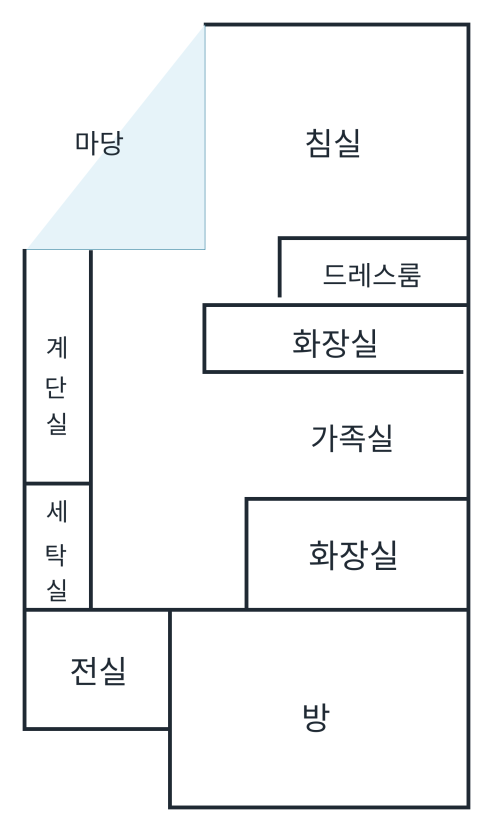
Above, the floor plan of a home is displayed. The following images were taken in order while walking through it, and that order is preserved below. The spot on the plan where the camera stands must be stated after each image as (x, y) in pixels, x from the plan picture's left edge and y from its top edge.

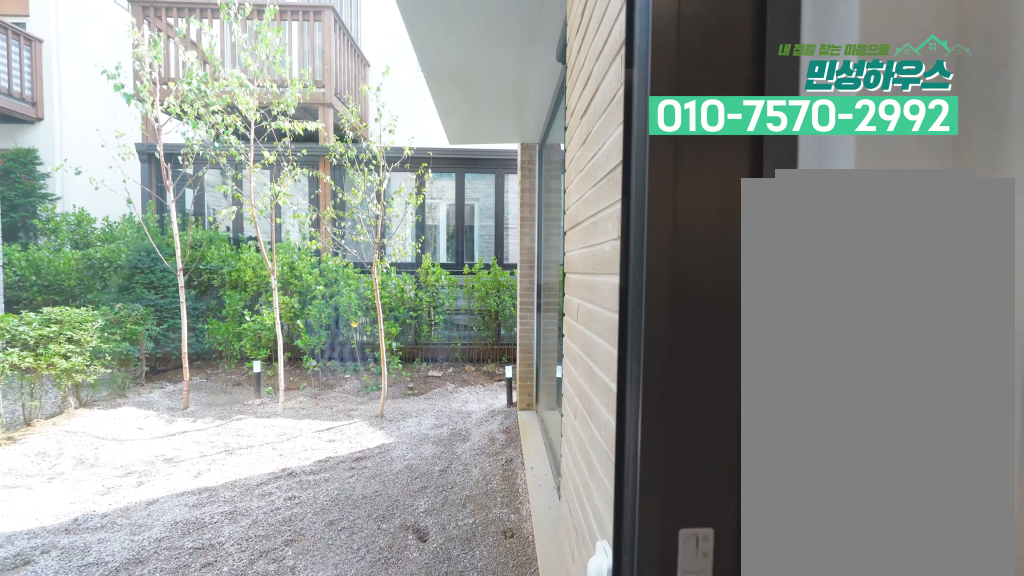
(168, 286)
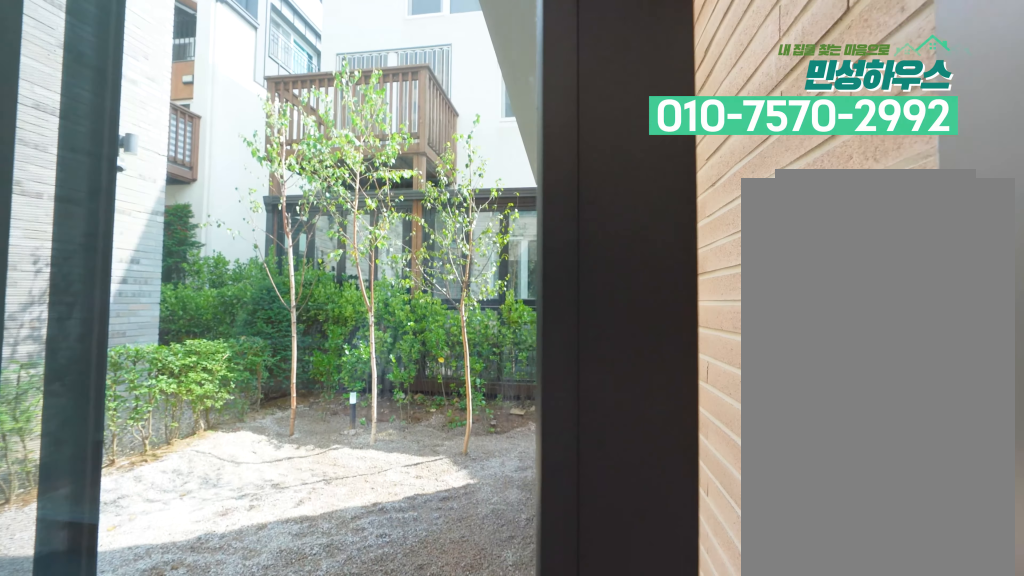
(165, 286)
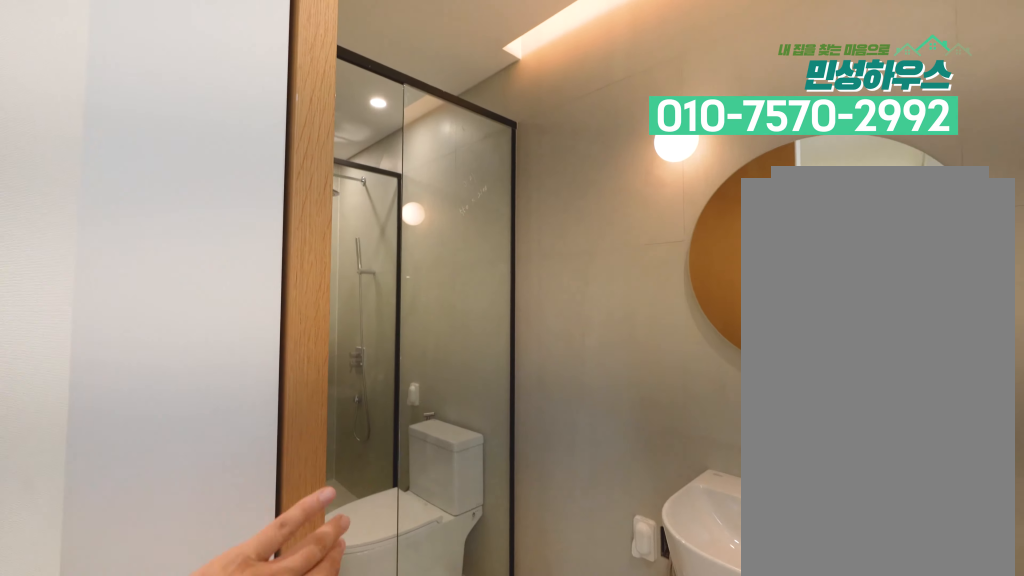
(244, 289)
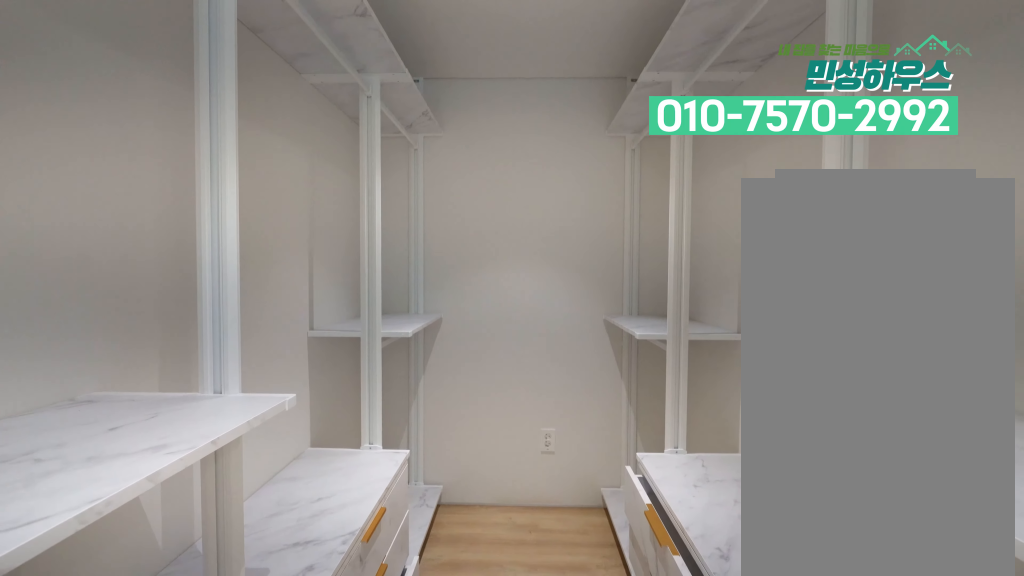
(301, 289)
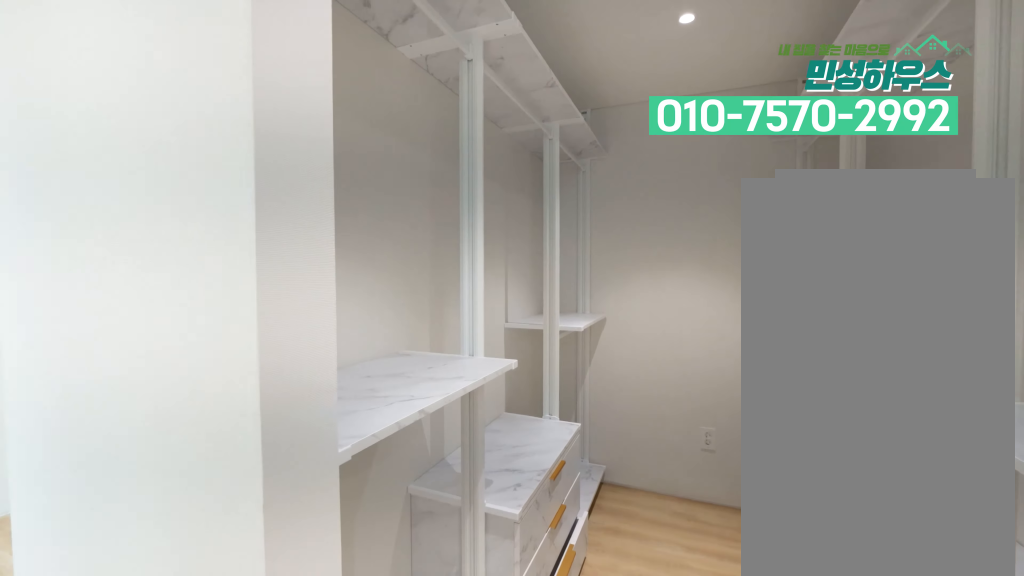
(252, 286)
